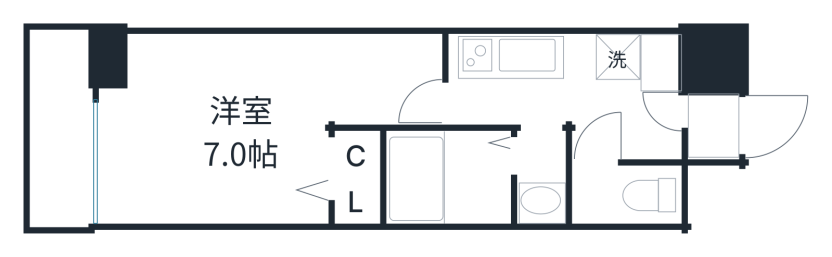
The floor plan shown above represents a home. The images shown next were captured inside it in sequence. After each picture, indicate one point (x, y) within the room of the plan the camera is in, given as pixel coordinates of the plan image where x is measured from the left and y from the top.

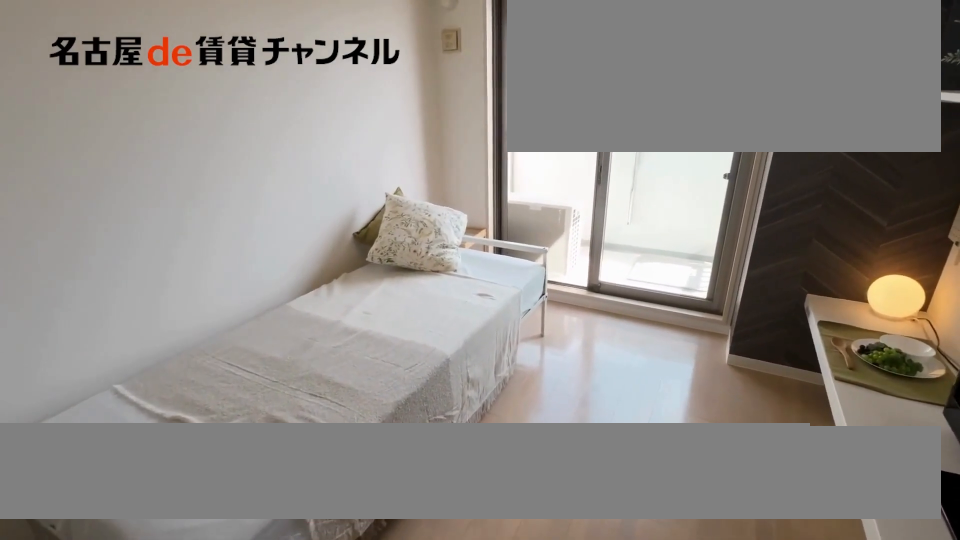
(246, 119)
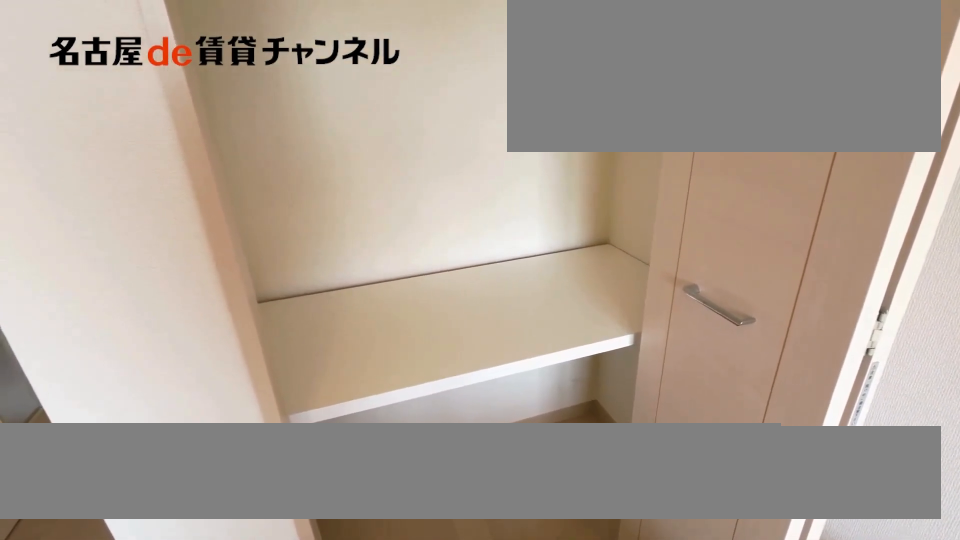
(354, 178)
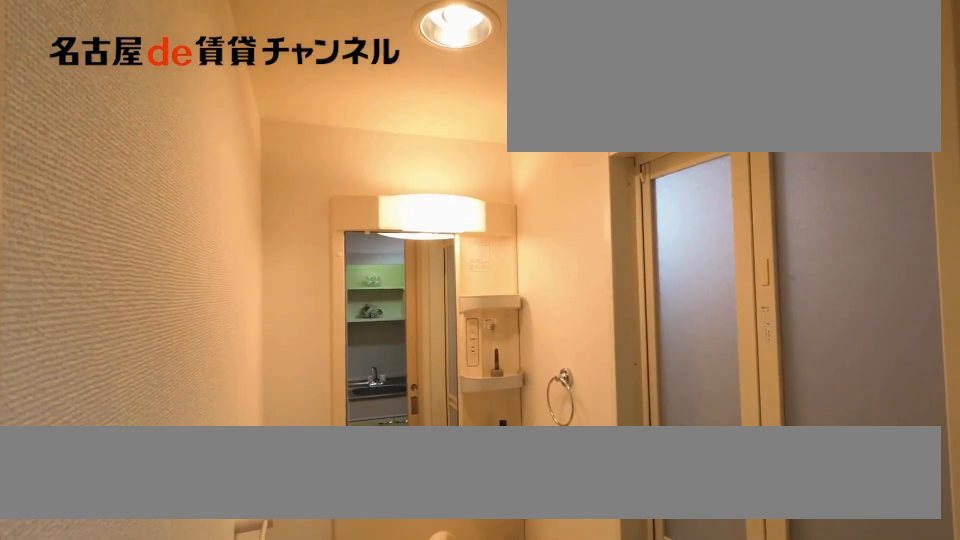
(550, 177)
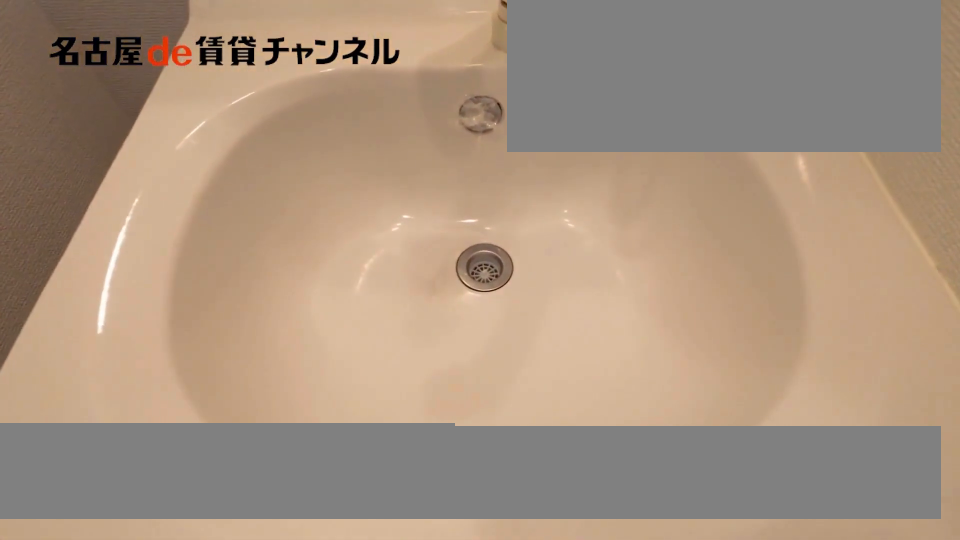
(550, 177)
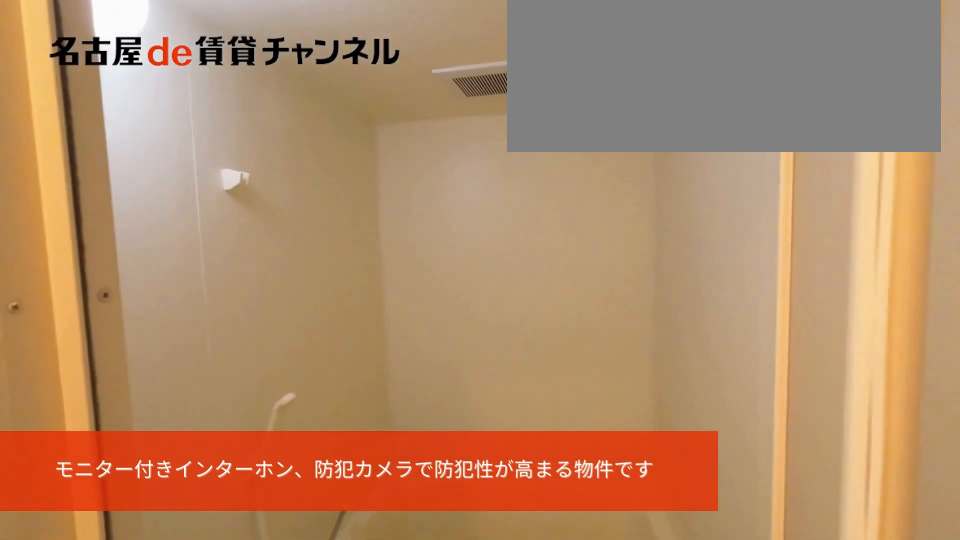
(445, 176)
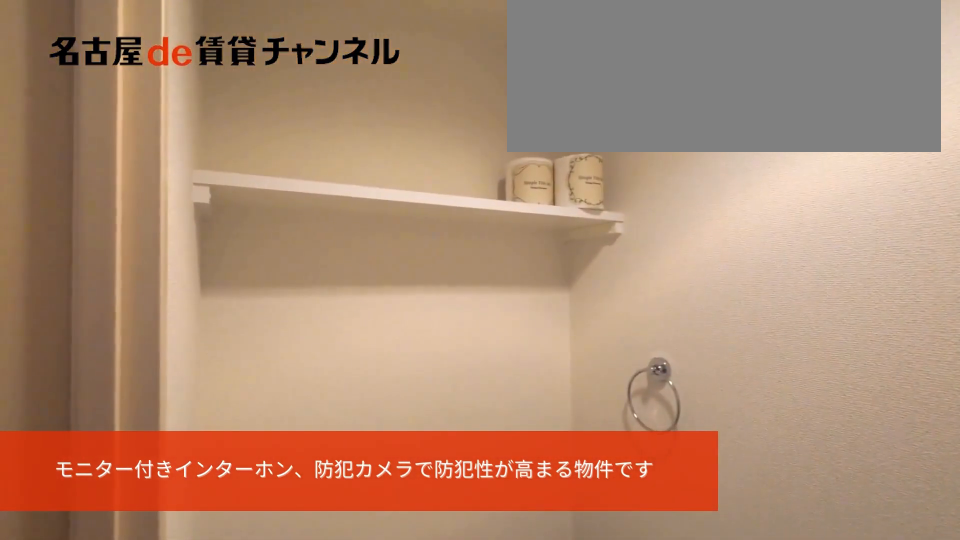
(626, 195)
